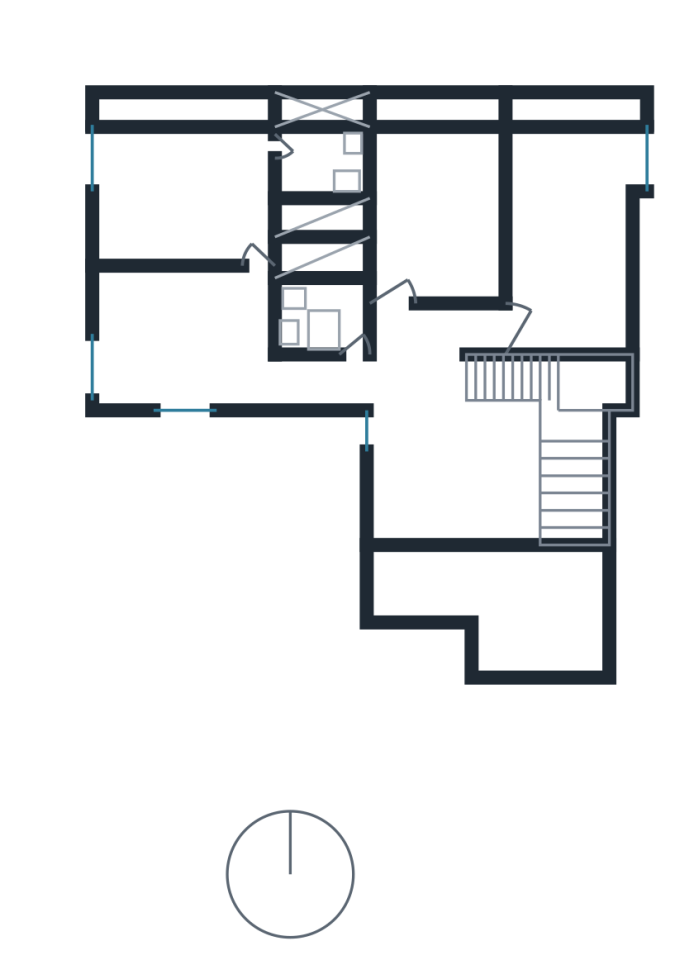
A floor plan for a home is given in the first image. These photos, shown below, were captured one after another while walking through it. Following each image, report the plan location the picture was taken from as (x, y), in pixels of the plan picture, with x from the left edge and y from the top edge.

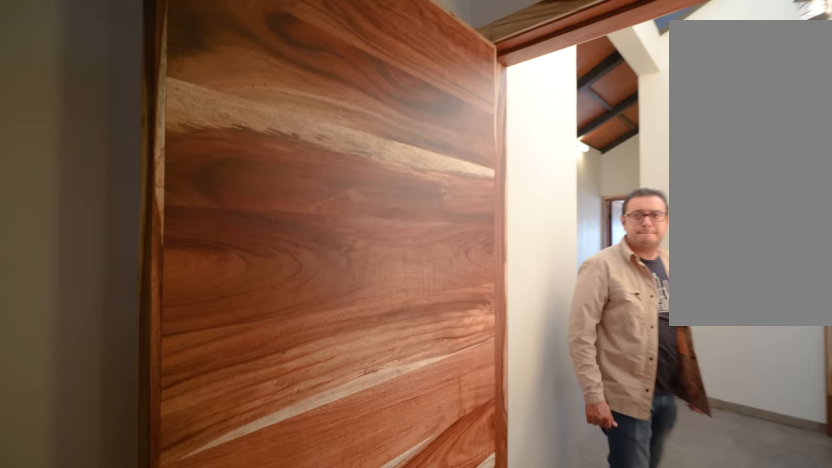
(578, 312)
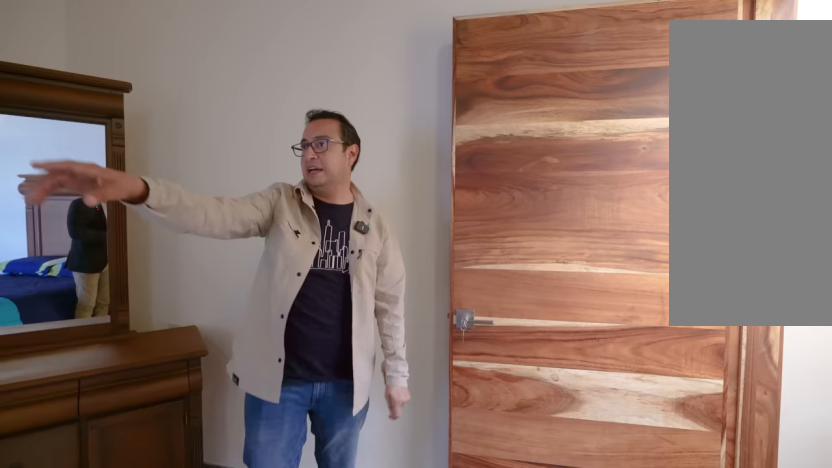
(546, 324)
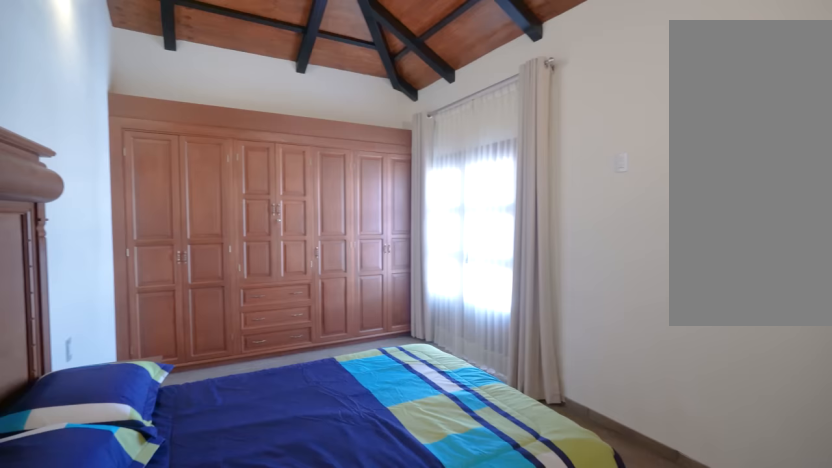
(545, 322)
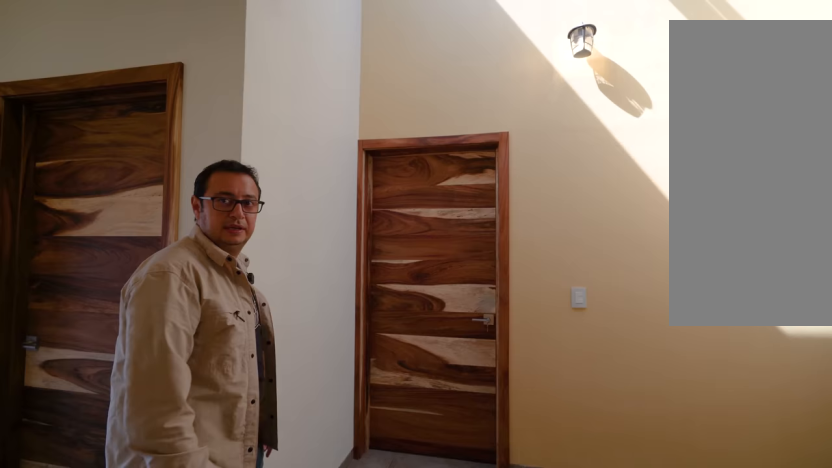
(438, 321)
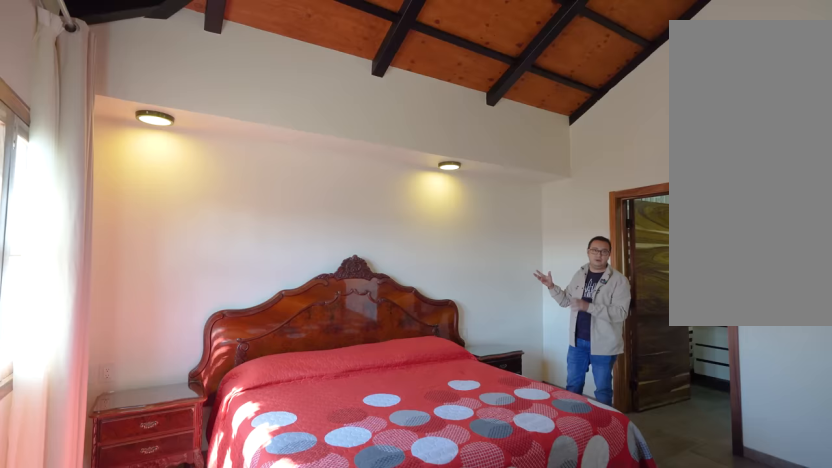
(255, 225)
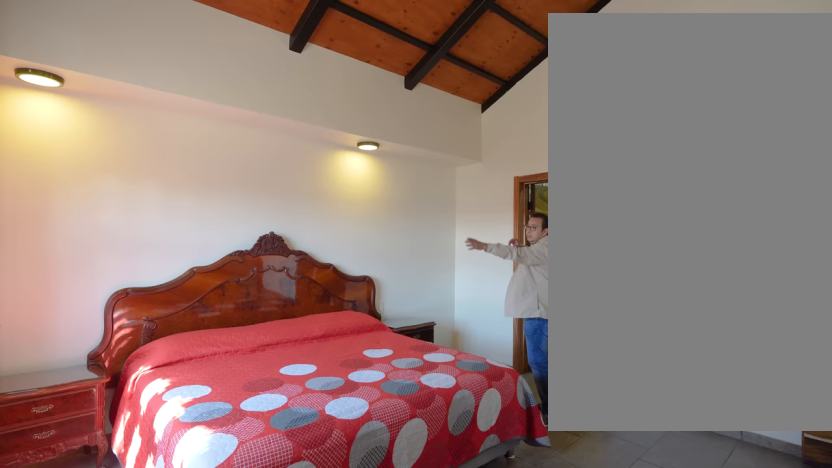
(188, 237)
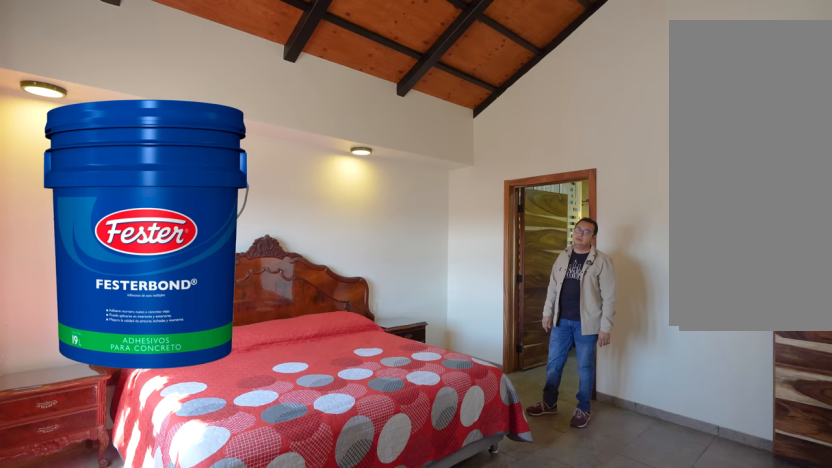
(188, 236)
